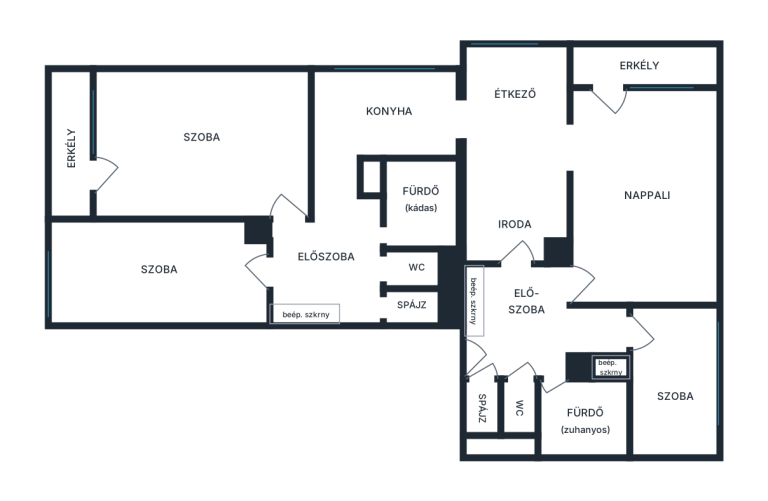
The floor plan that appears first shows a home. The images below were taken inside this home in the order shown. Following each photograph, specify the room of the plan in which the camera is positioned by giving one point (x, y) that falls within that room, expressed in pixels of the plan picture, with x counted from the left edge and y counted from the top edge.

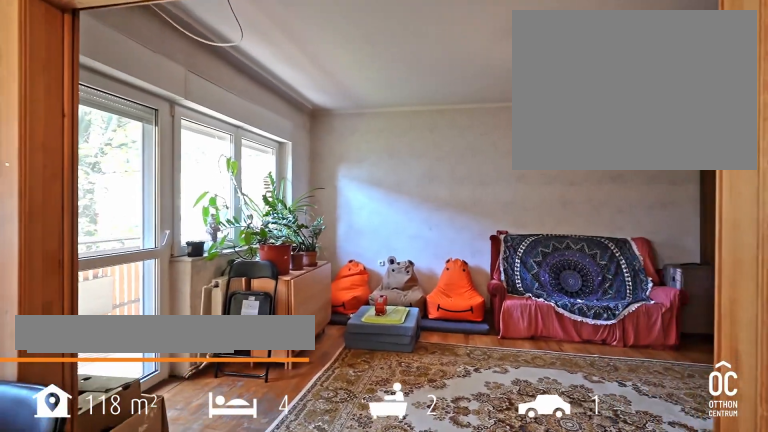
(643, 194)
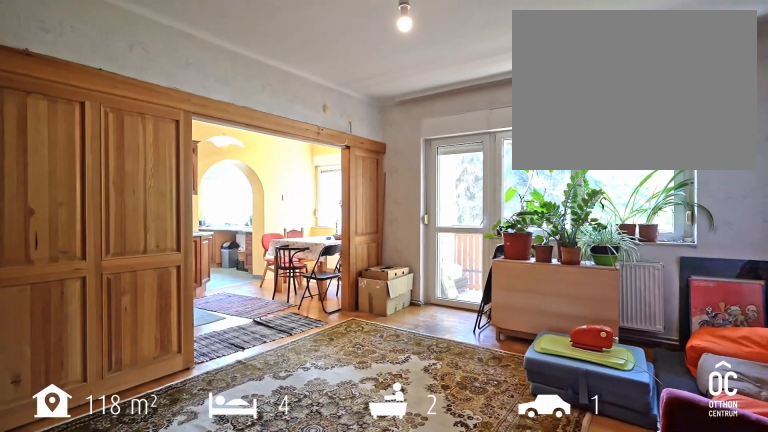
(643, 194)
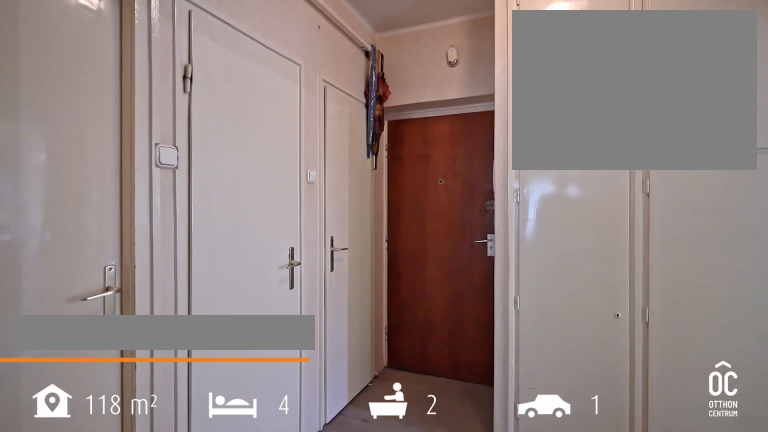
(523, 310)
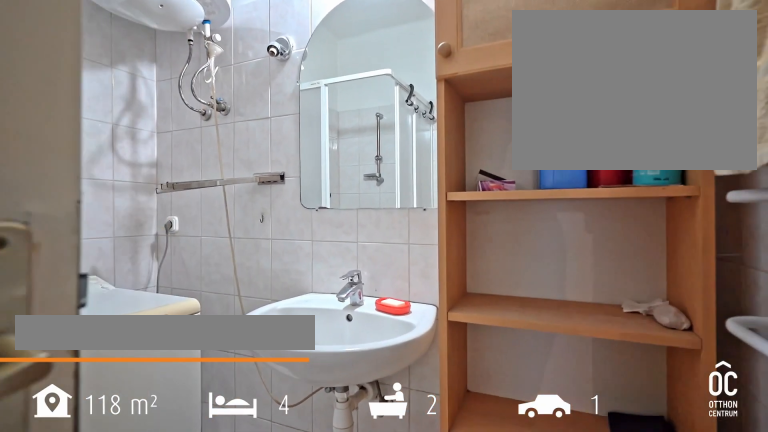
(582, 413)
